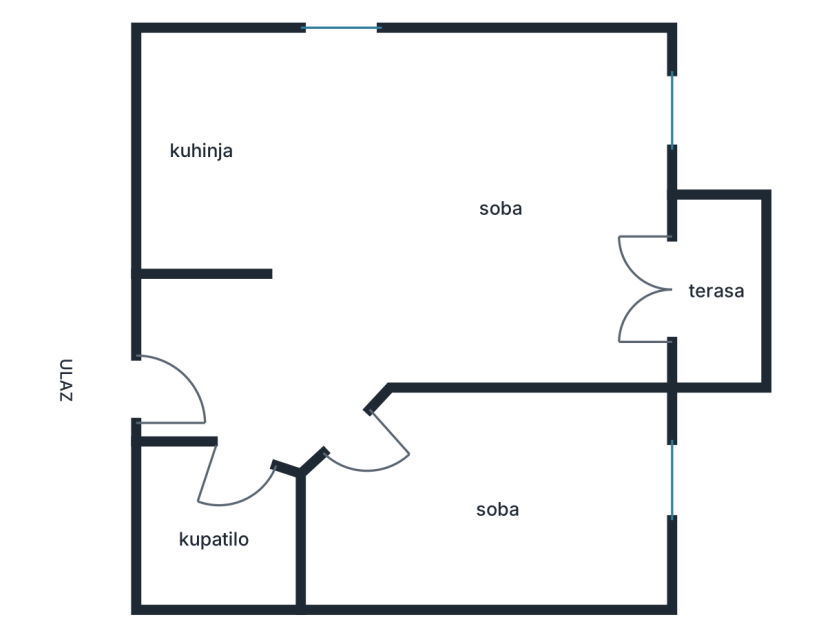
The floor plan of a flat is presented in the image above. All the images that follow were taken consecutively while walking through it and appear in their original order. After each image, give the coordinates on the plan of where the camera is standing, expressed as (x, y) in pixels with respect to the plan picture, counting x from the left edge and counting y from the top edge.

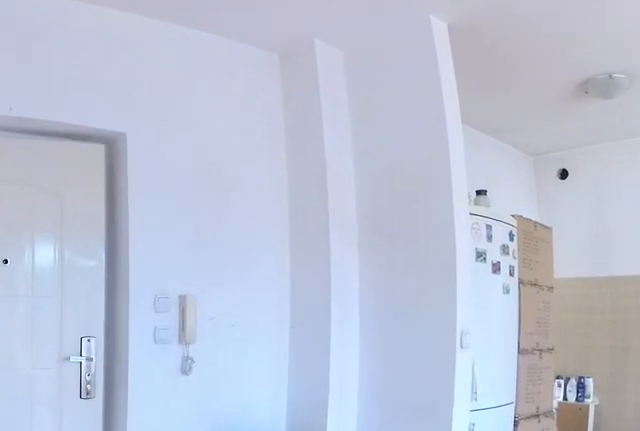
(319, 422)
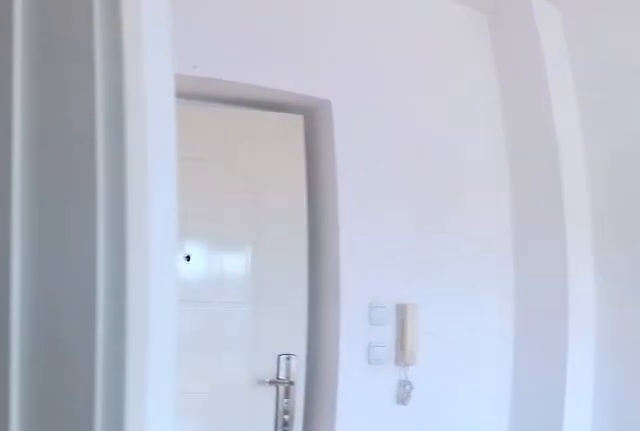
(272, 420)
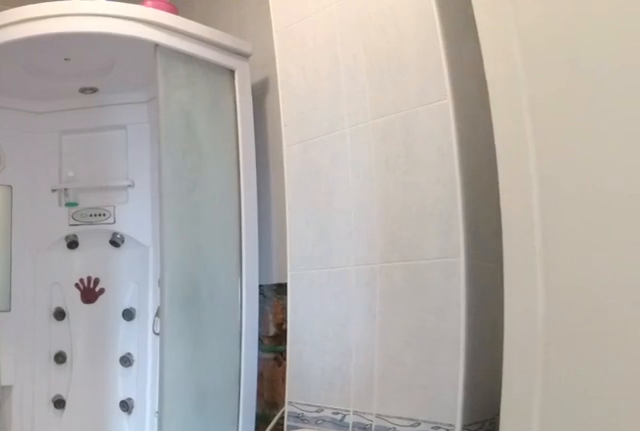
(265, 437)
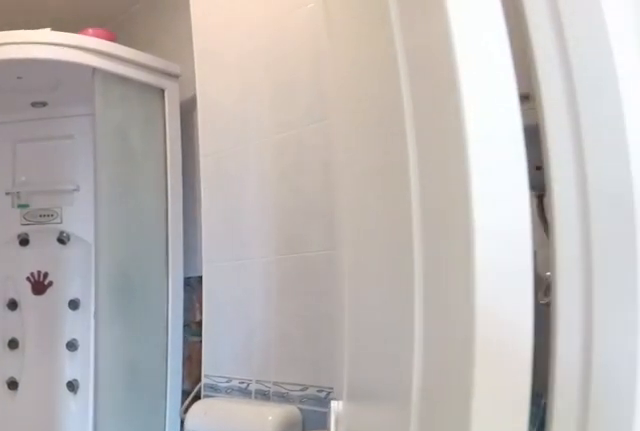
(265, 412)
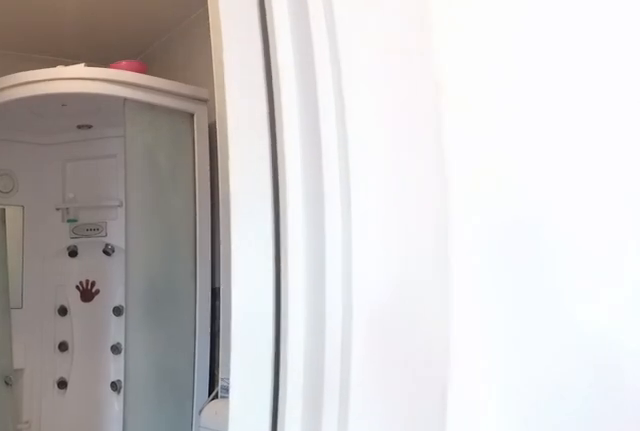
(265, 390)
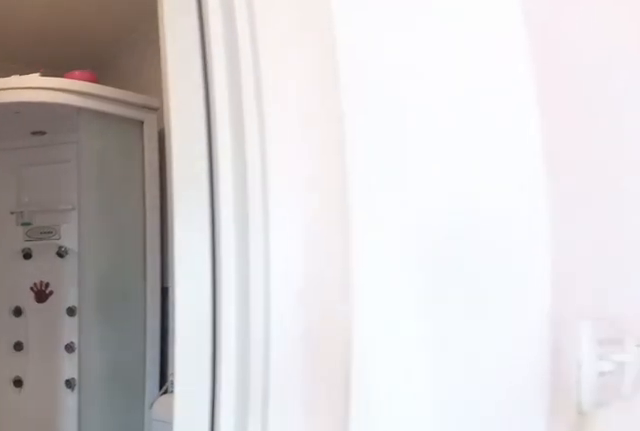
(265, 385)
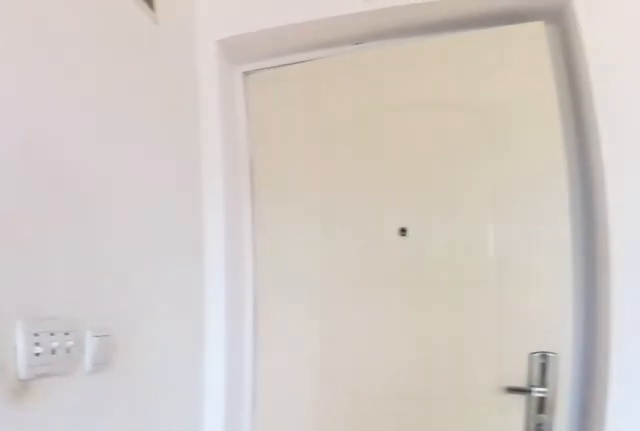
(277, 377)
